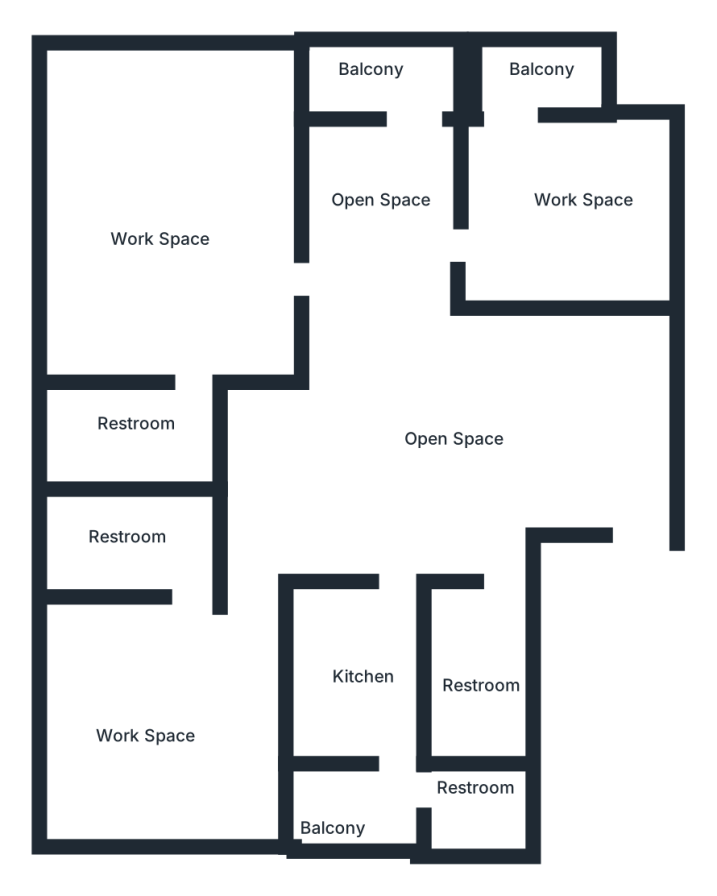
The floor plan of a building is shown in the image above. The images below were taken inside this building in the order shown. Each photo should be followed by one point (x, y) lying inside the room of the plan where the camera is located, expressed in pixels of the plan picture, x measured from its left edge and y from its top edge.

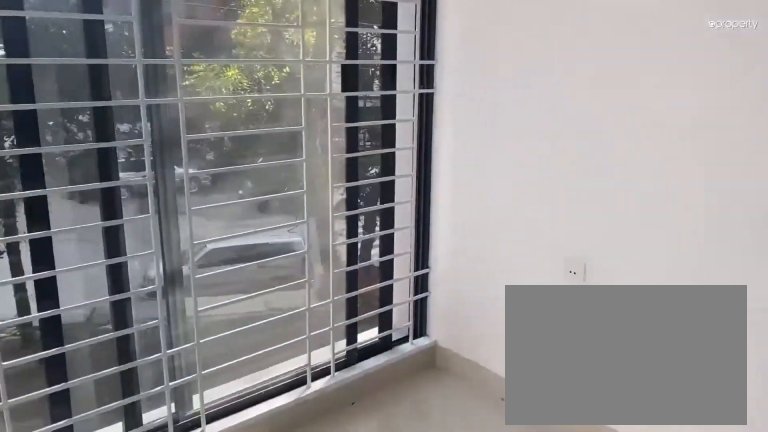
(176, 200)
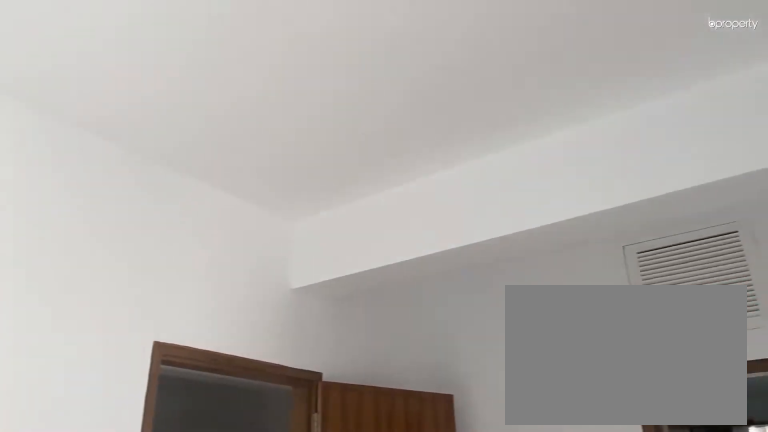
(176, 200)
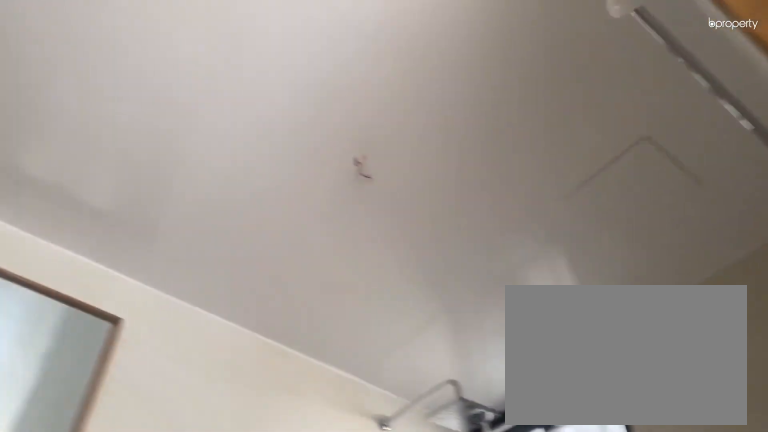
(143, 433)
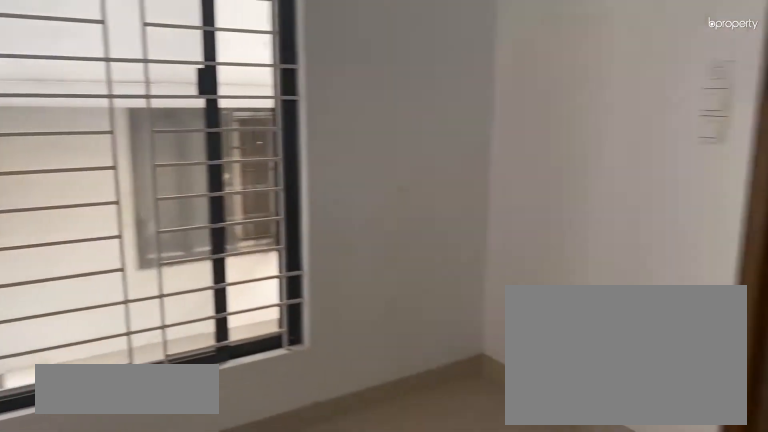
(169, 699)
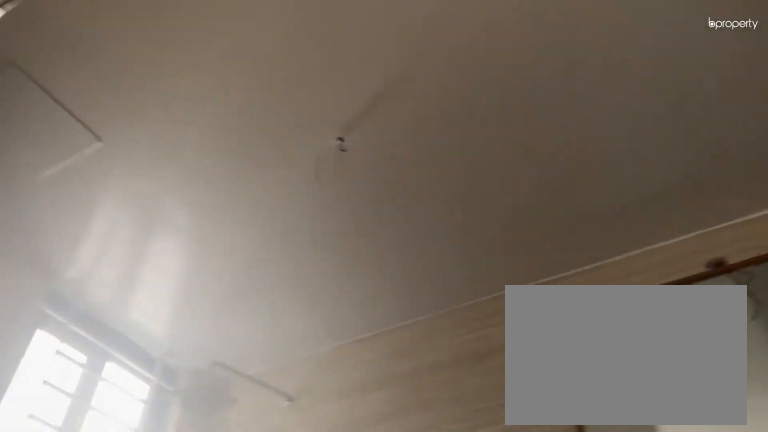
(138, 544)
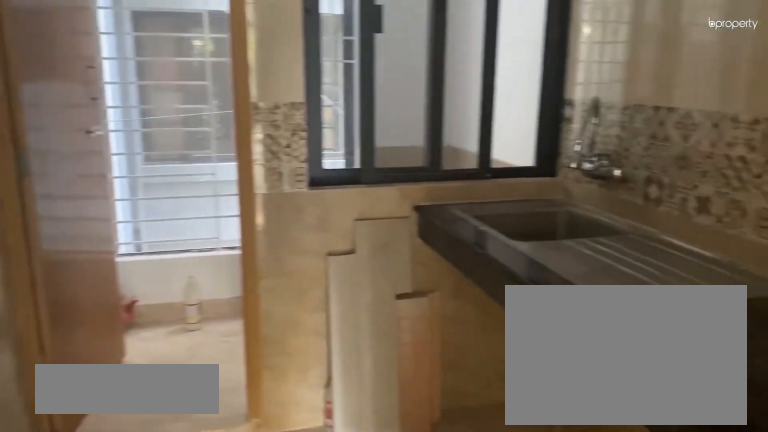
(366, 674)
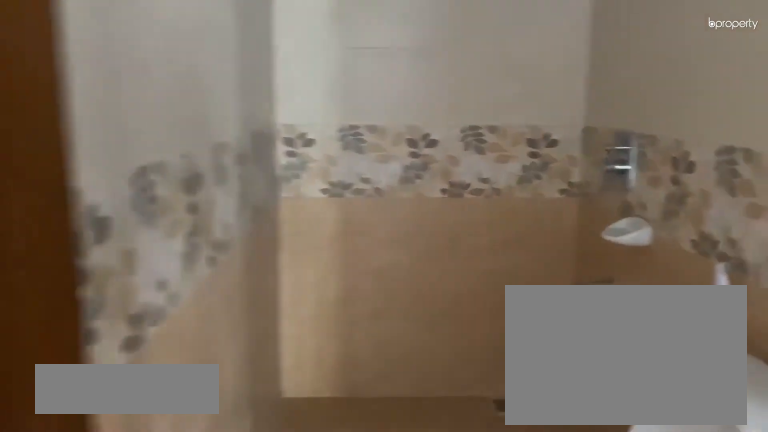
(483, 692)
